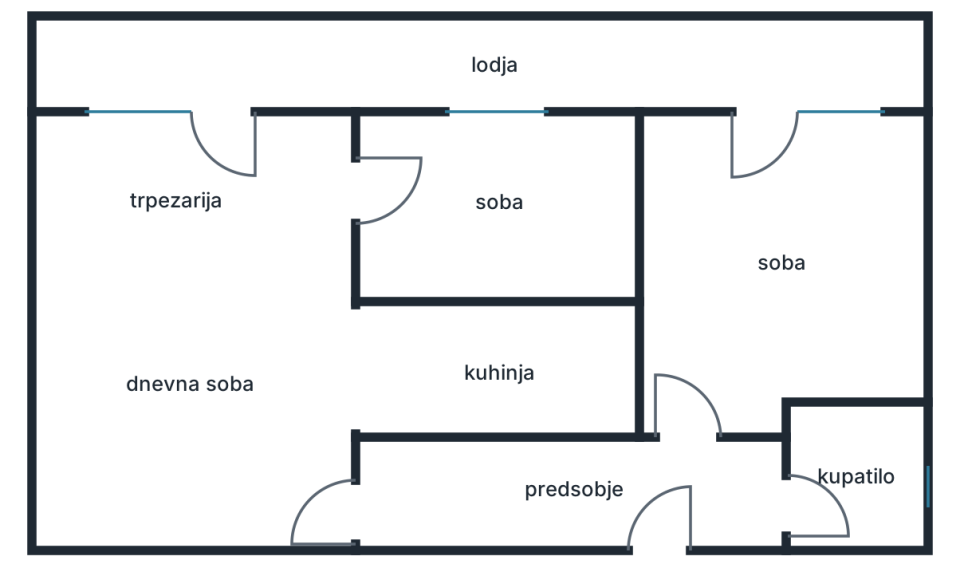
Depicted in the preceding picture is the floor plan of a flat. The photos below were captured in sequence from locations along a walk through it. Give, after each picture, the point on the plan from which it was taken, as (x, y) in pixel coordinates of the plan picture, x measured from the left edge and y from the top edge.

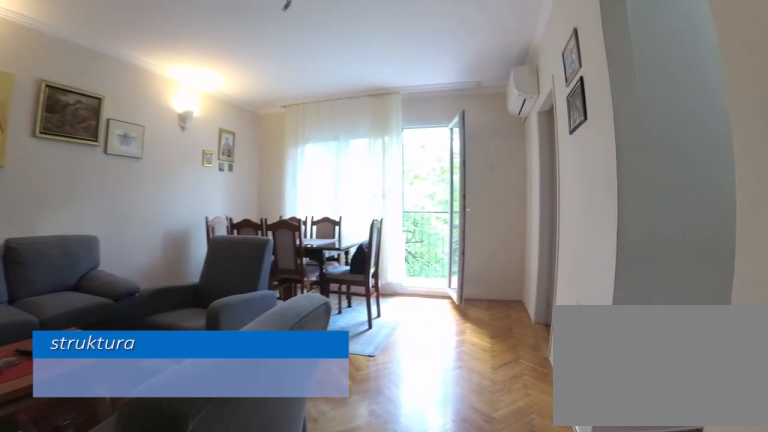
(321, 477)
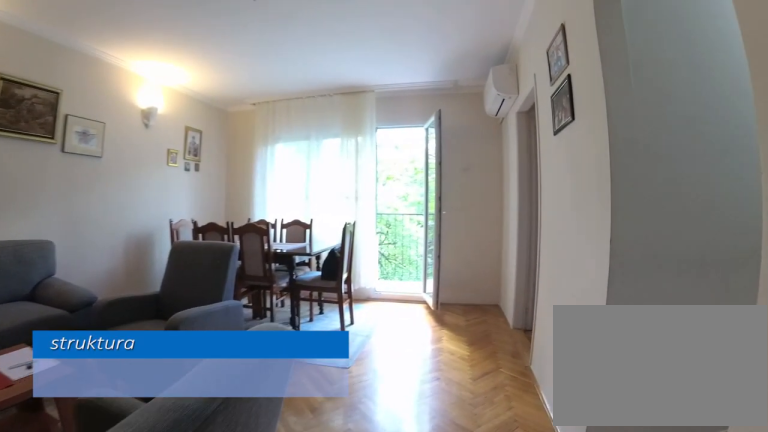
(321, 467)
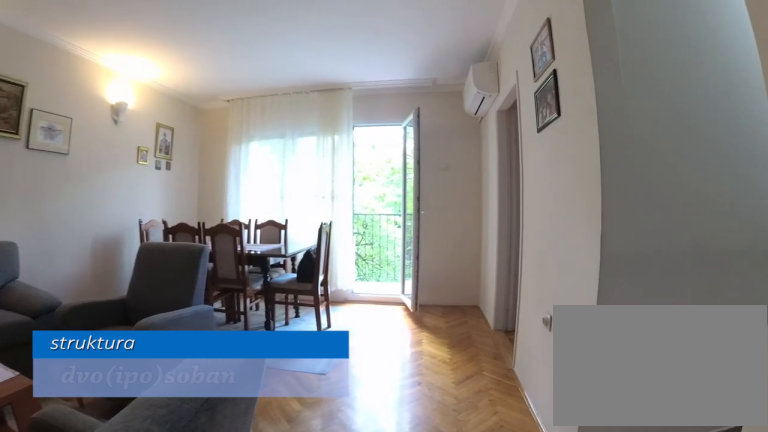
(321, 459)
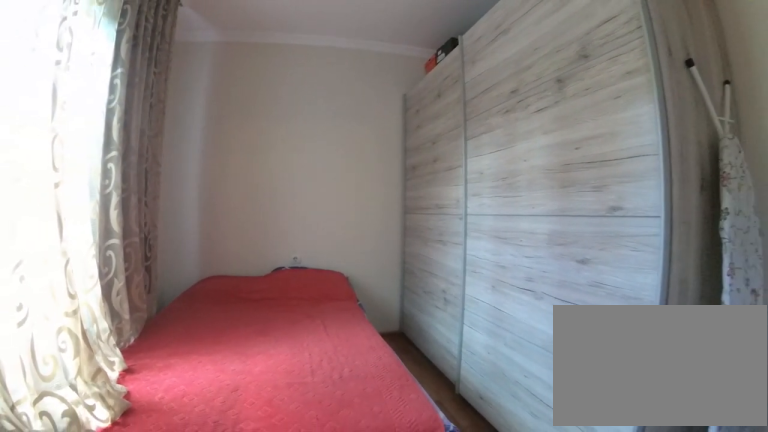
(319, 209)
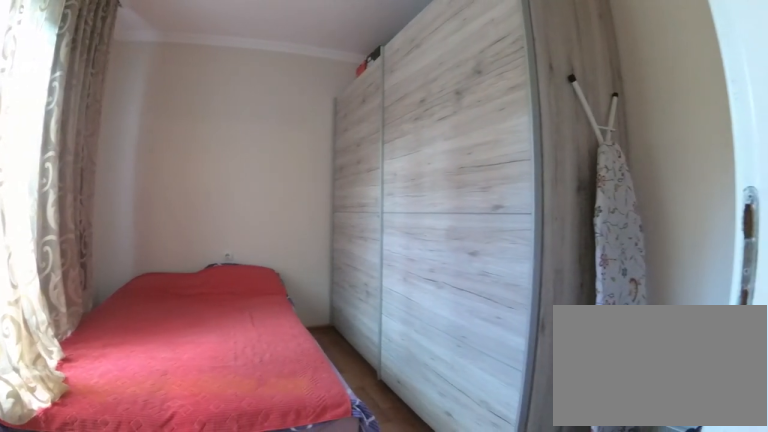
(296, 205)
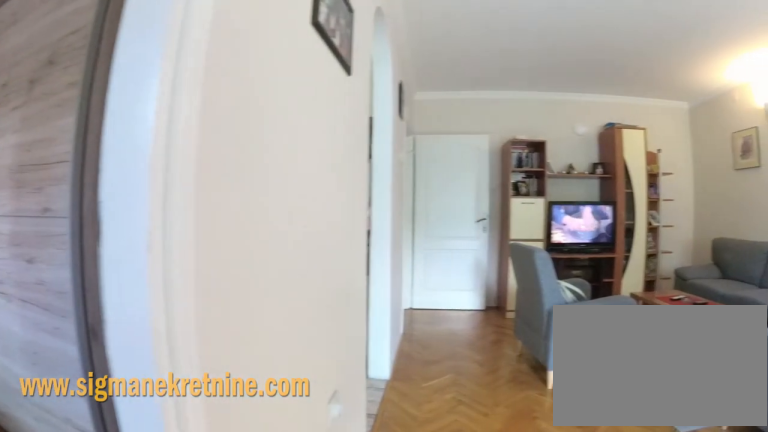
(303, 190)
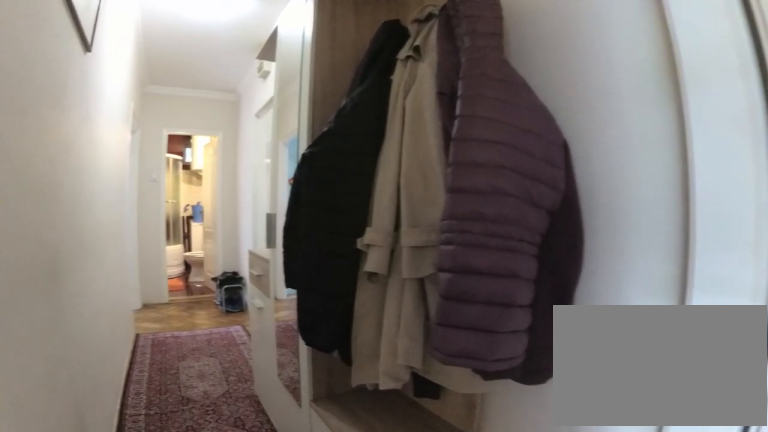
(302, 452)
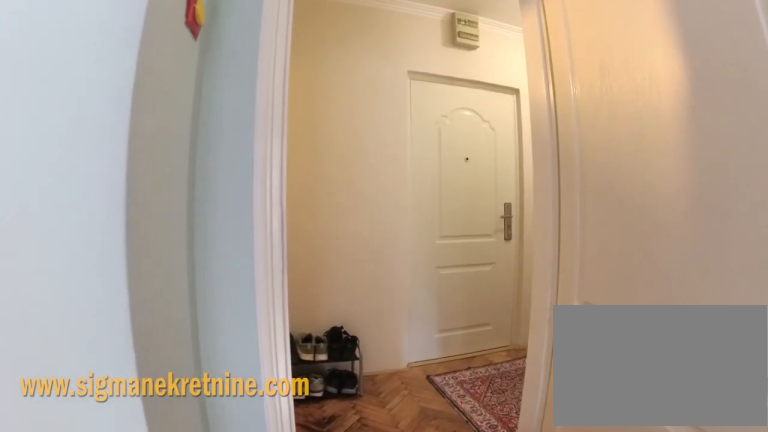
(693, 357)
